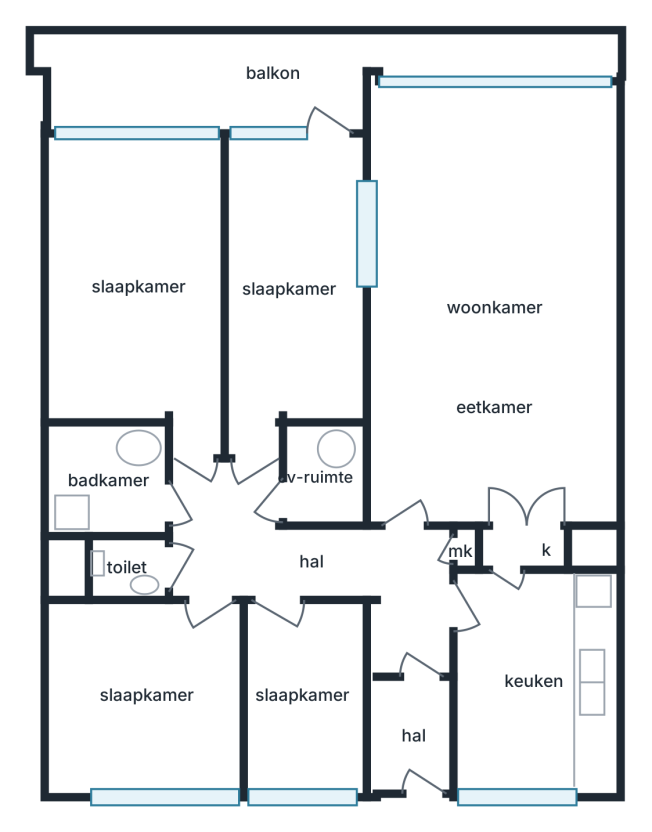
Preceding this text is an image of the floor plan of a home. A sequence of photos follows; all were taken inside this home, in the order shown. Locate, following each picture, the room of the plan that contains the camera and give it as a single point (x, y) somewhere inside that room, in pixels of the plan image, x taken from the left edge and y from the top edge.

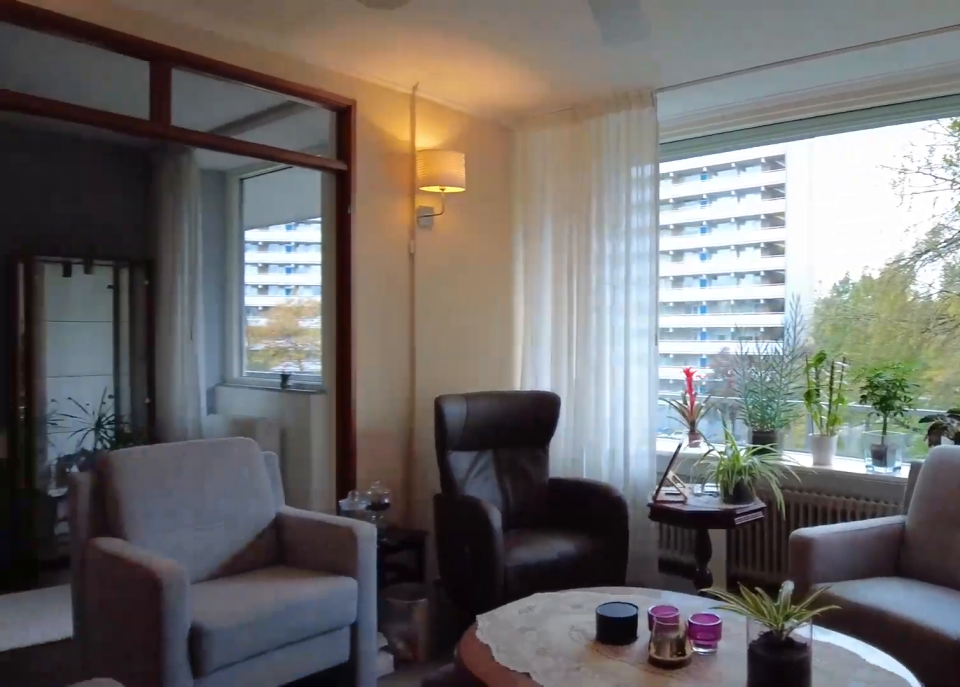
(492, 306)
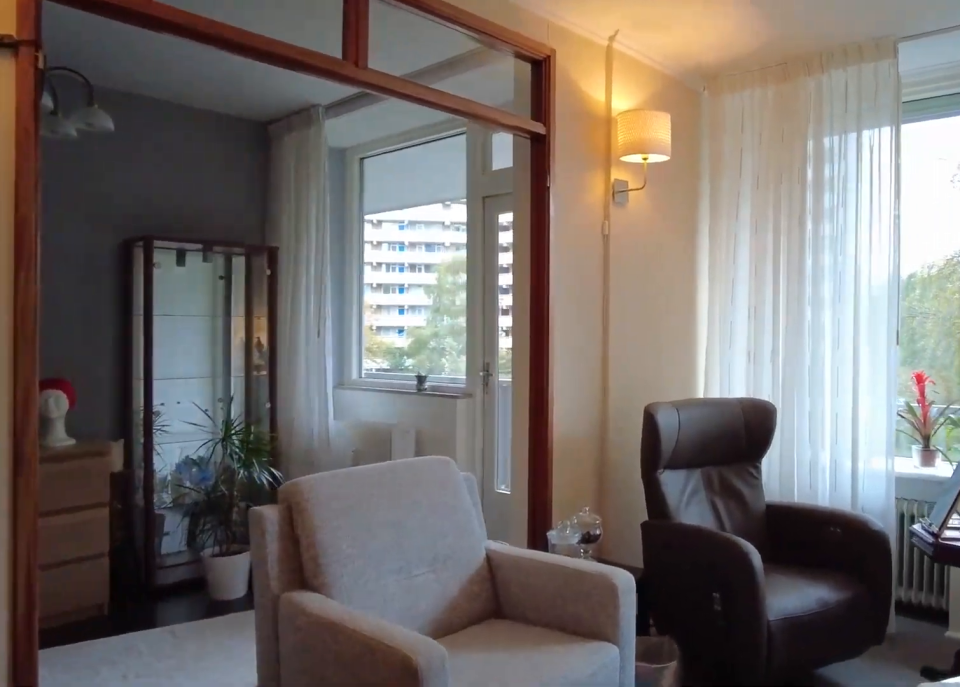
(492, 306)
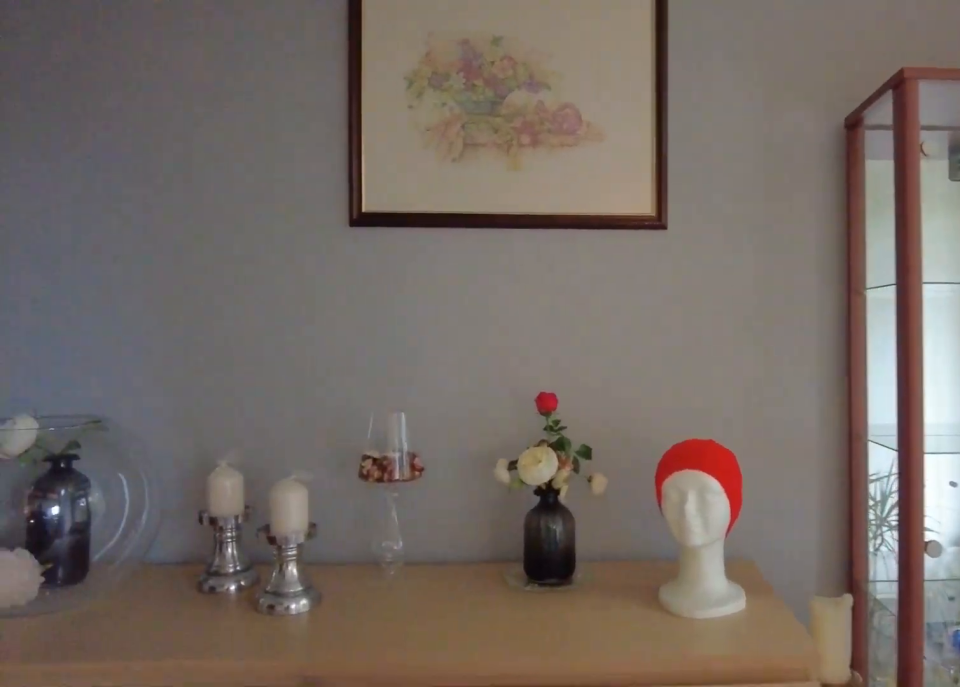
(290, 286)
